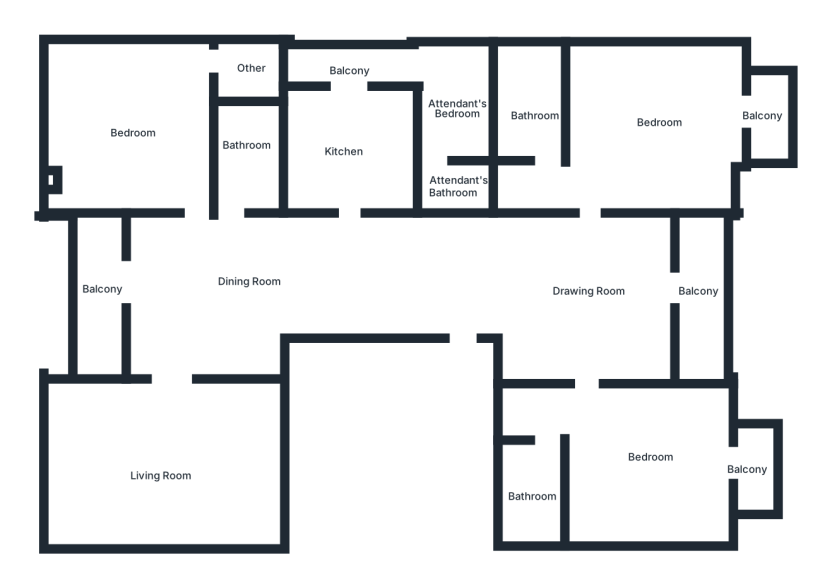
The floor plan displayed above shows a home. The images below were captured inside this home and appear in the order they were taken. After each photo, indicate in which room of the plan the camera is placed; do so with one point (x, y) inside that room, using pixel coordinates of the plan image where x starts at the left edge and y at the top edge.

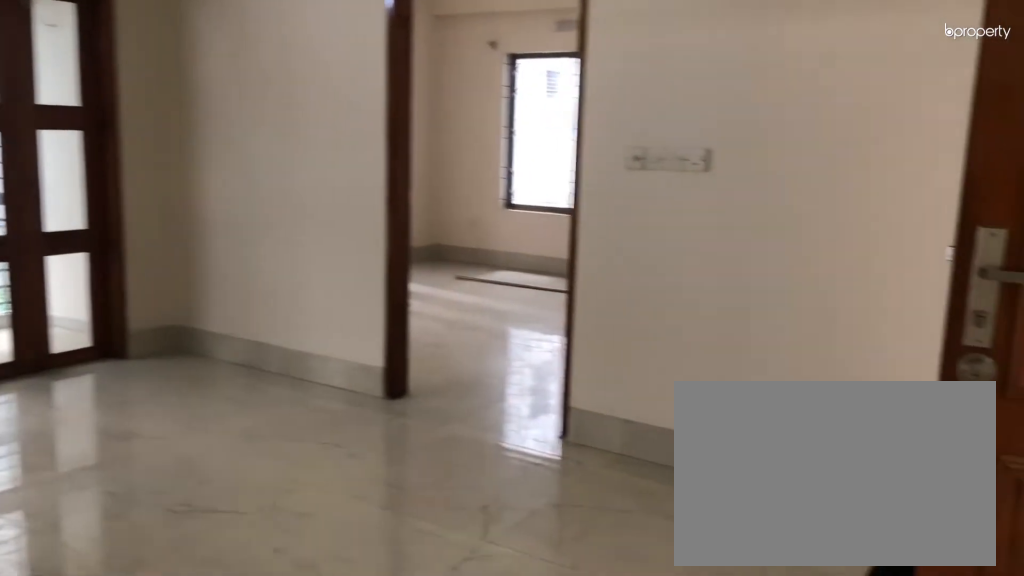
(566, 283)
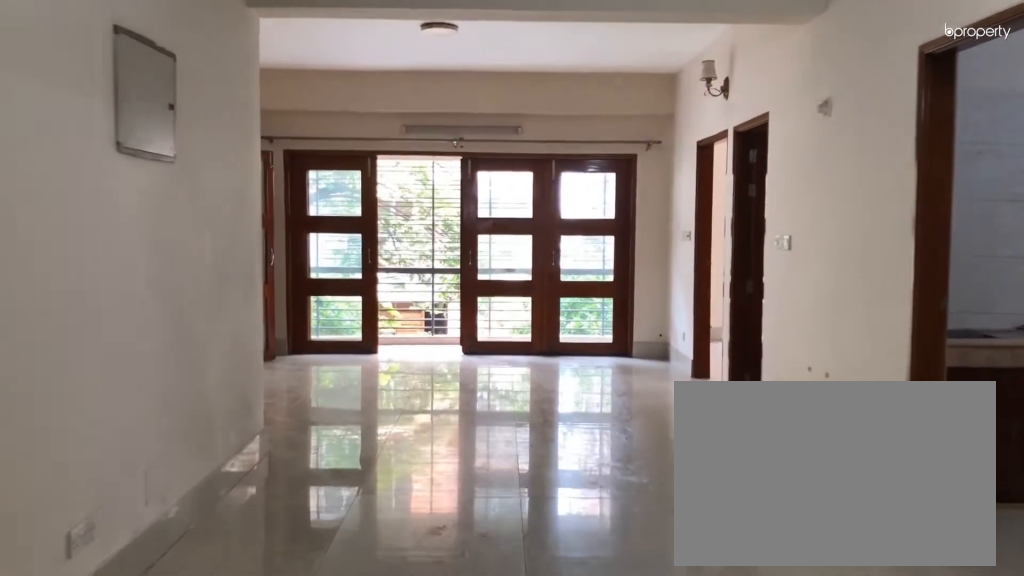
(320, 273)
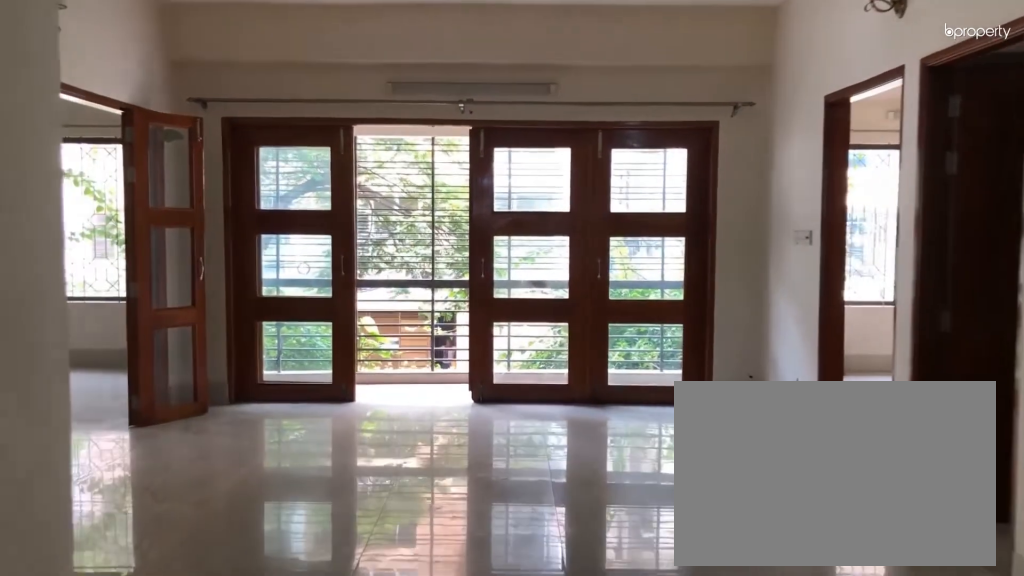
(193, 298)
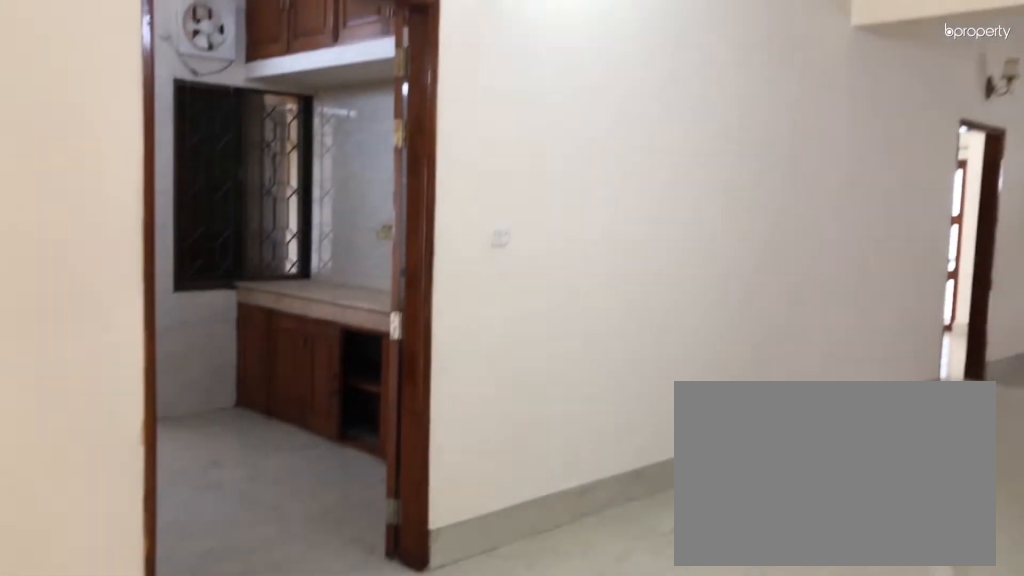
(193, 298)
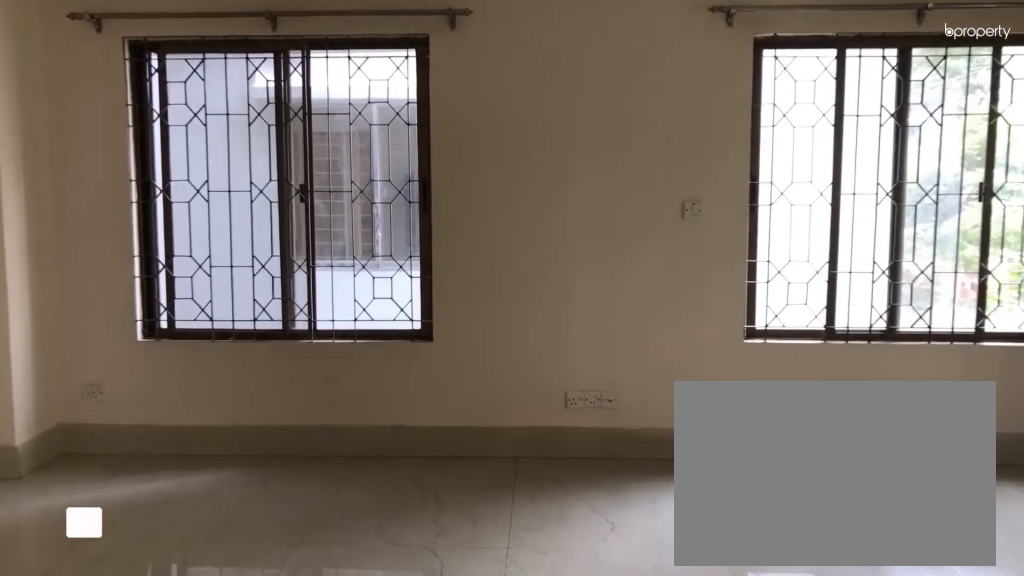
(167, 456)
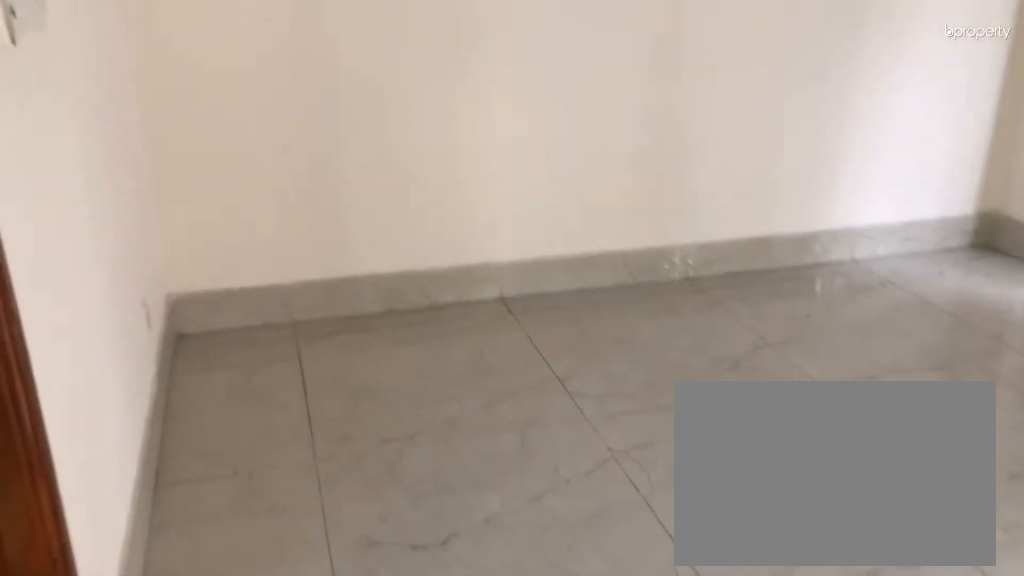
(167, 456)
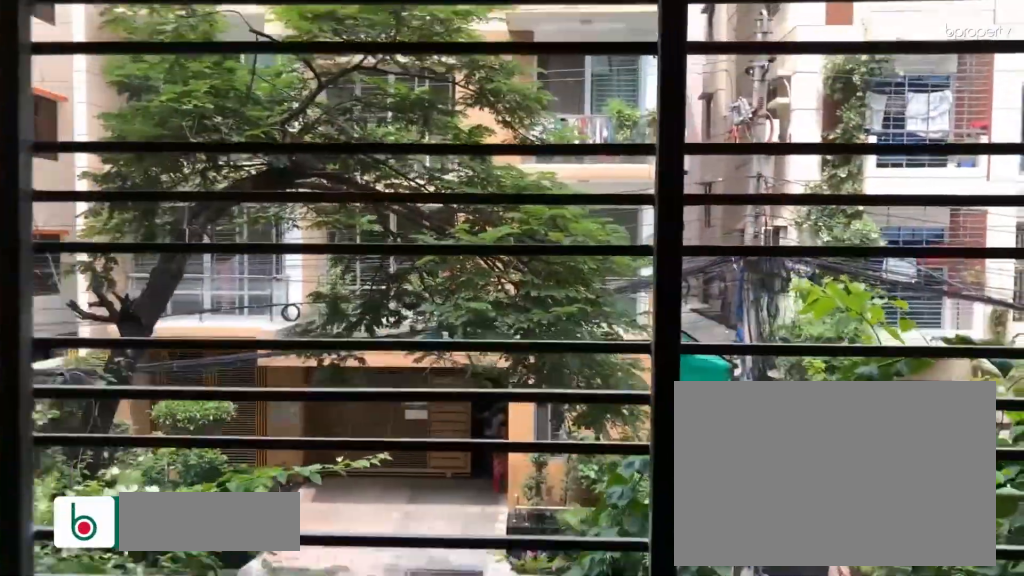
(94, 285)
